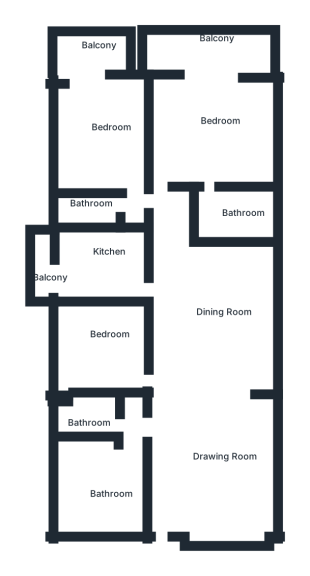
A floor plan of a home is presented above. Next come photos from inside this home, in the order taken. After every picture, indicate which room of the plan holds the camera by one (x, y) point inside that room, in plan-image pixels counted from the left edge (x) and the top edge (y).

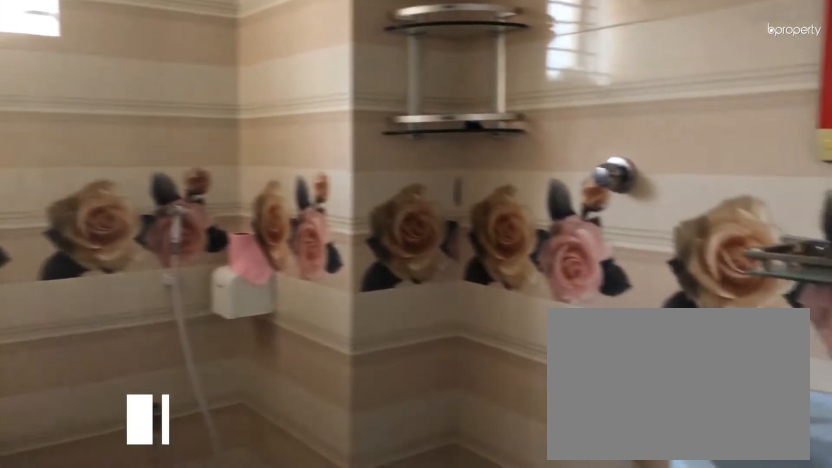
(90, 420)
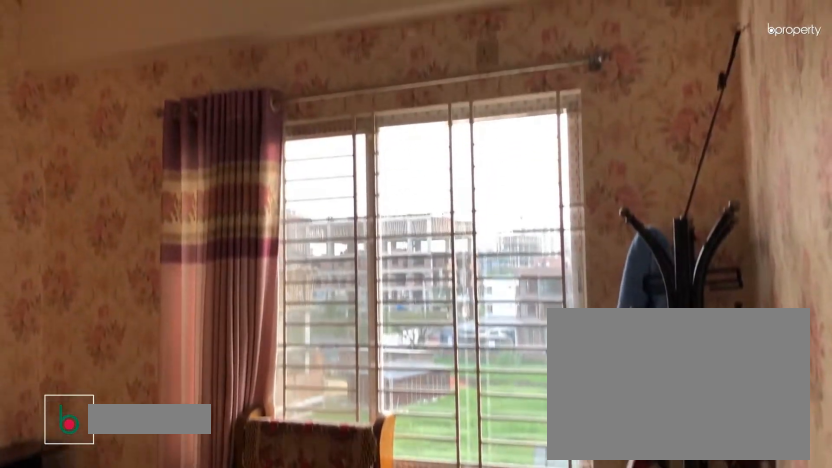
(105, 489)
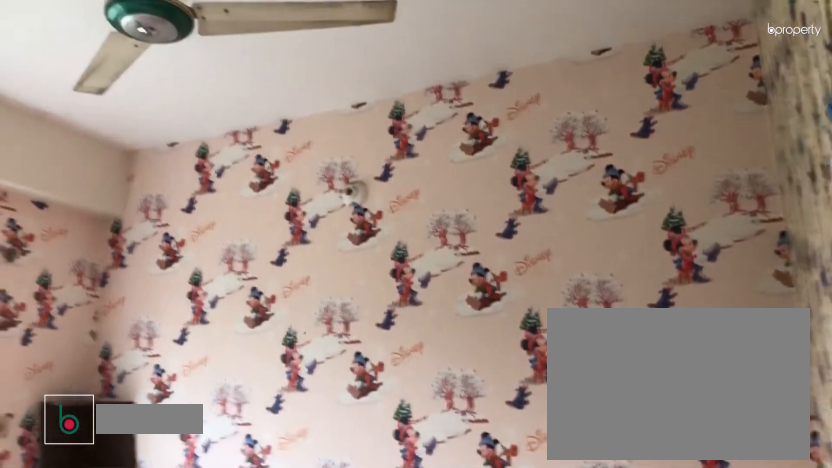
(104, 347)
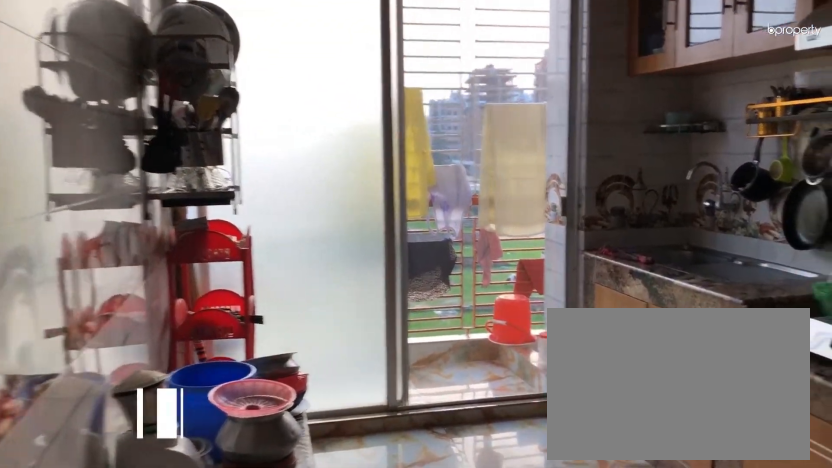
(109, 276)
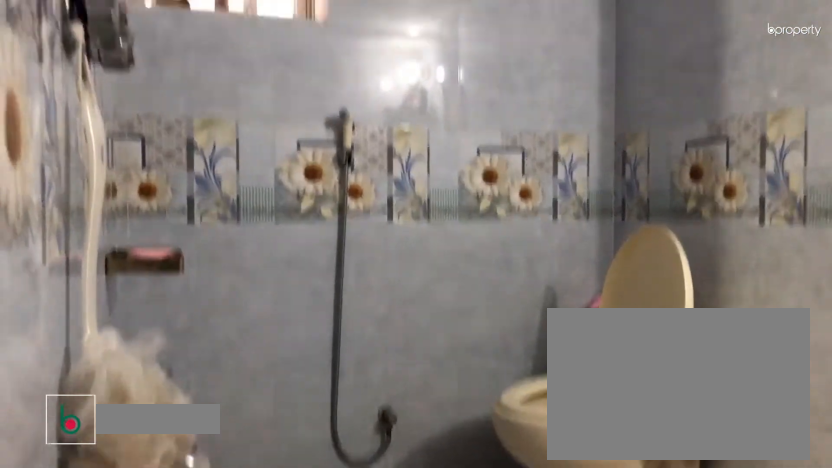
(228, 216)
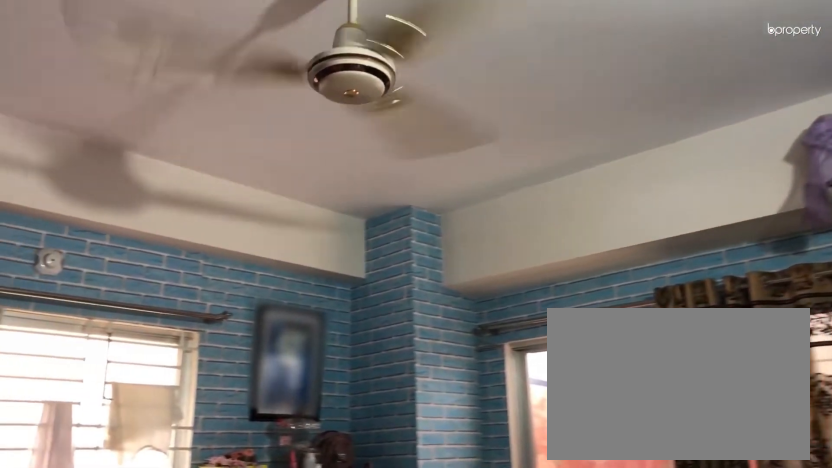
(101, 135)
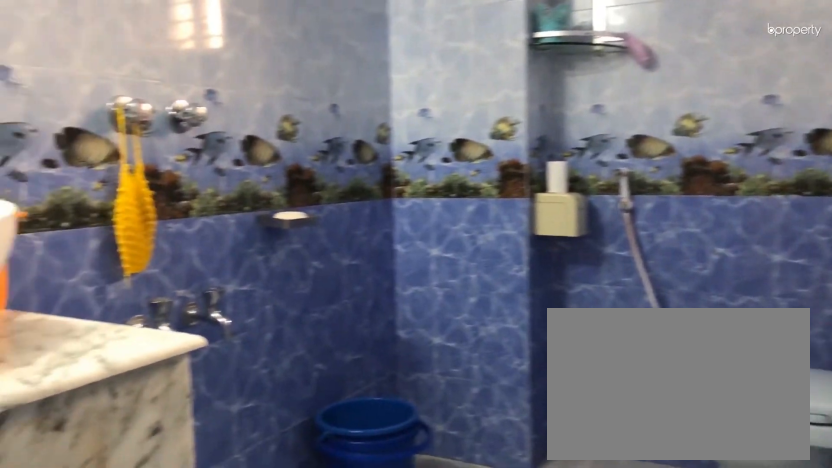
(82, 207)
